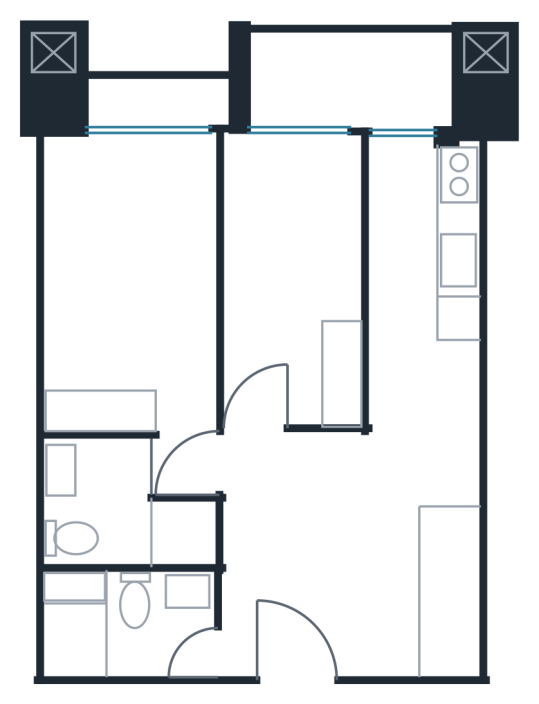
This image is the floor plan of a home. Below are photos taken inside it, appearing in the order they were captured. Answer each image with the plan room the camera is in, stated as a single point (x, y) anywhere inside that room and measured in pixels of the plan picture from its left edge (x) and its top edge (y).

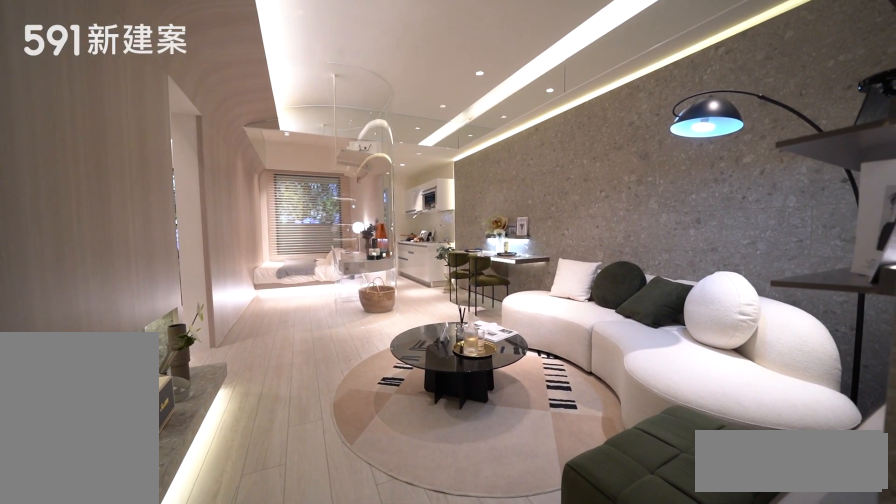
(347, 578)
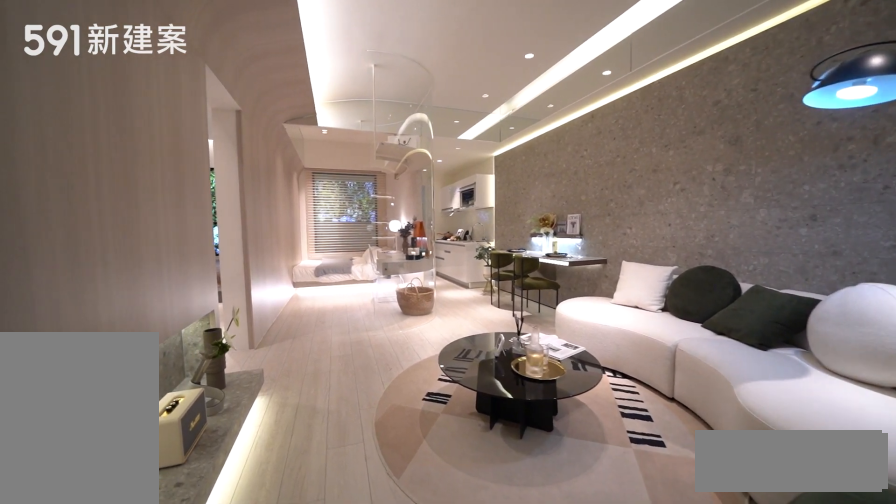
(347, 578)
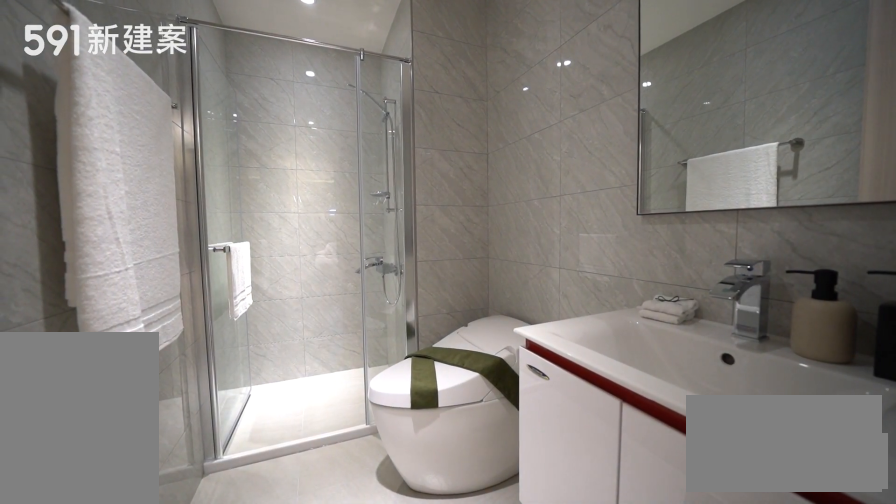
(126, 623)
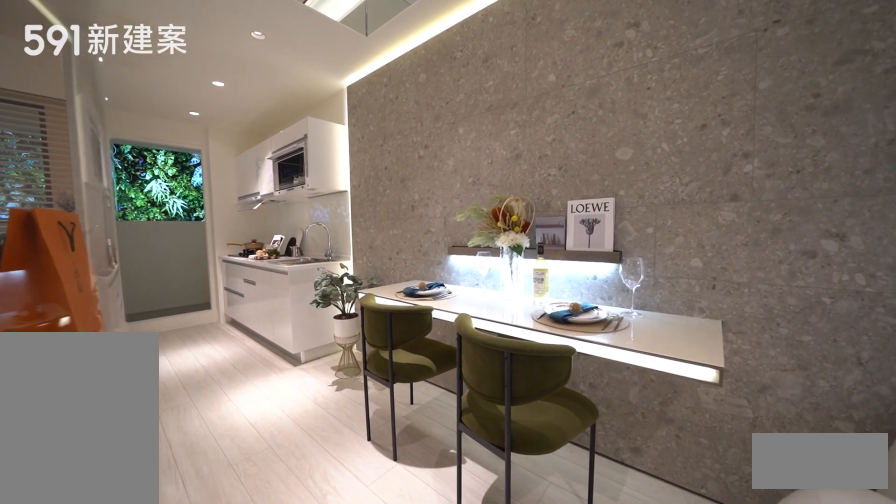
(425, 422)
